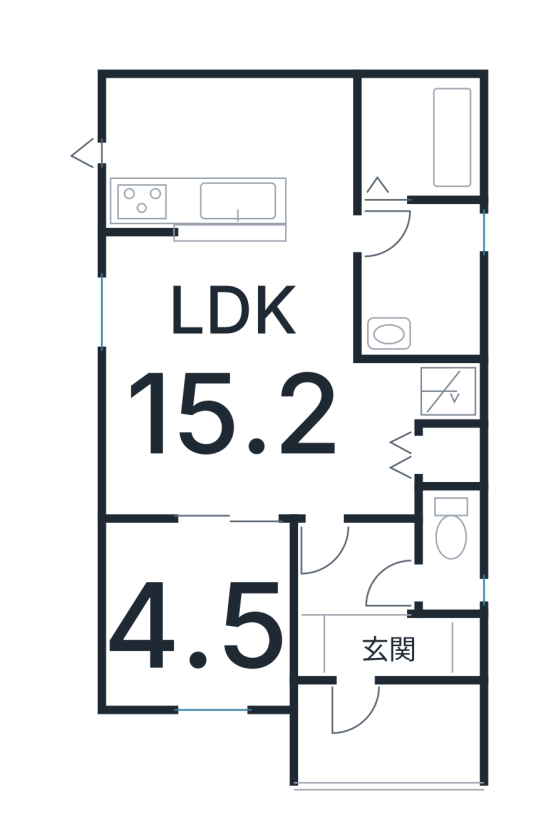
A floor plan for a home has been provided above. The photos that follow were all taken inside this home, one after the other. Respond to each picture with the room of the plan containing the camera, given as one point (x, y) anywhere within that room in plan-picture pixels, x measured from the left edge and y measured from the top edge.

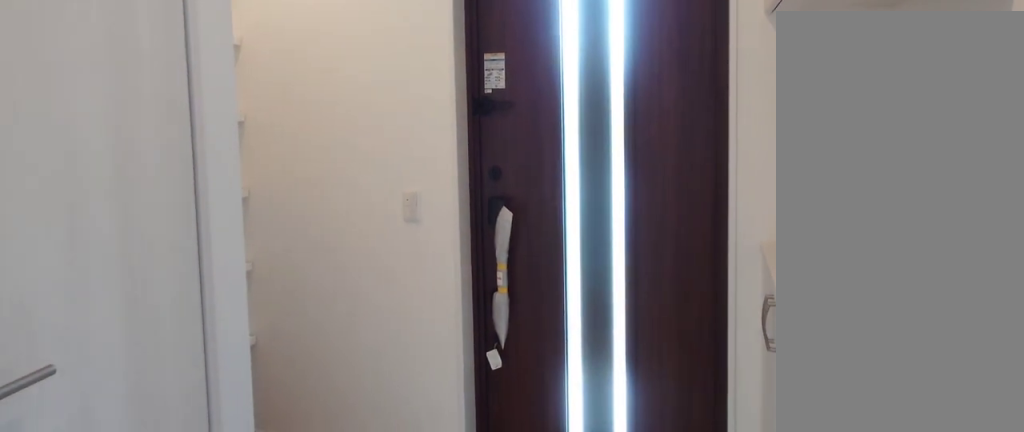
(377, 638)
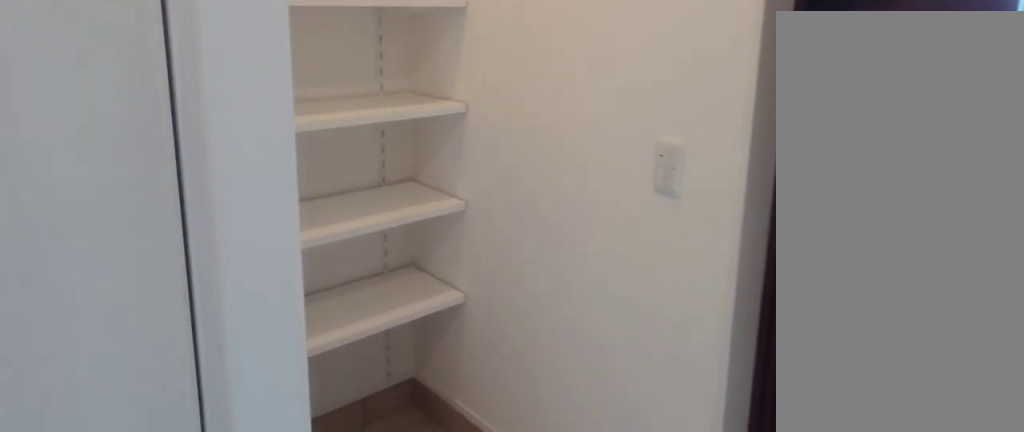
(377, 638)
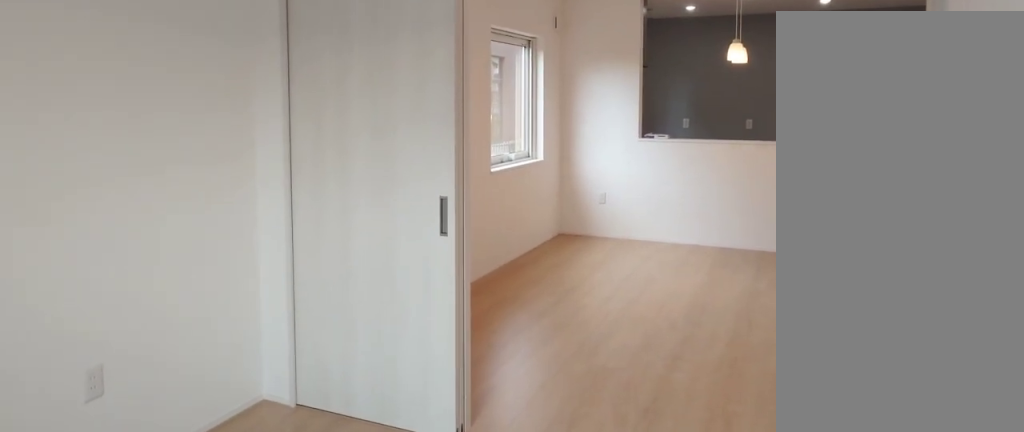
(181, 623)
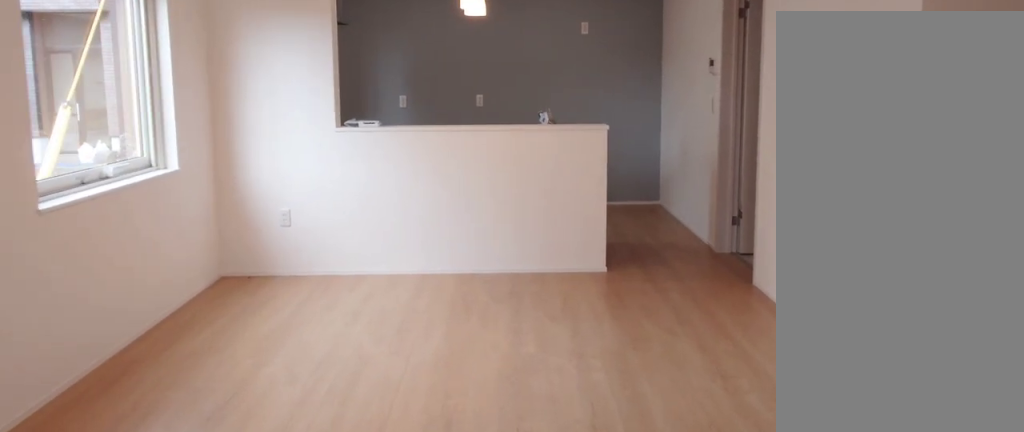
(212, 394)
